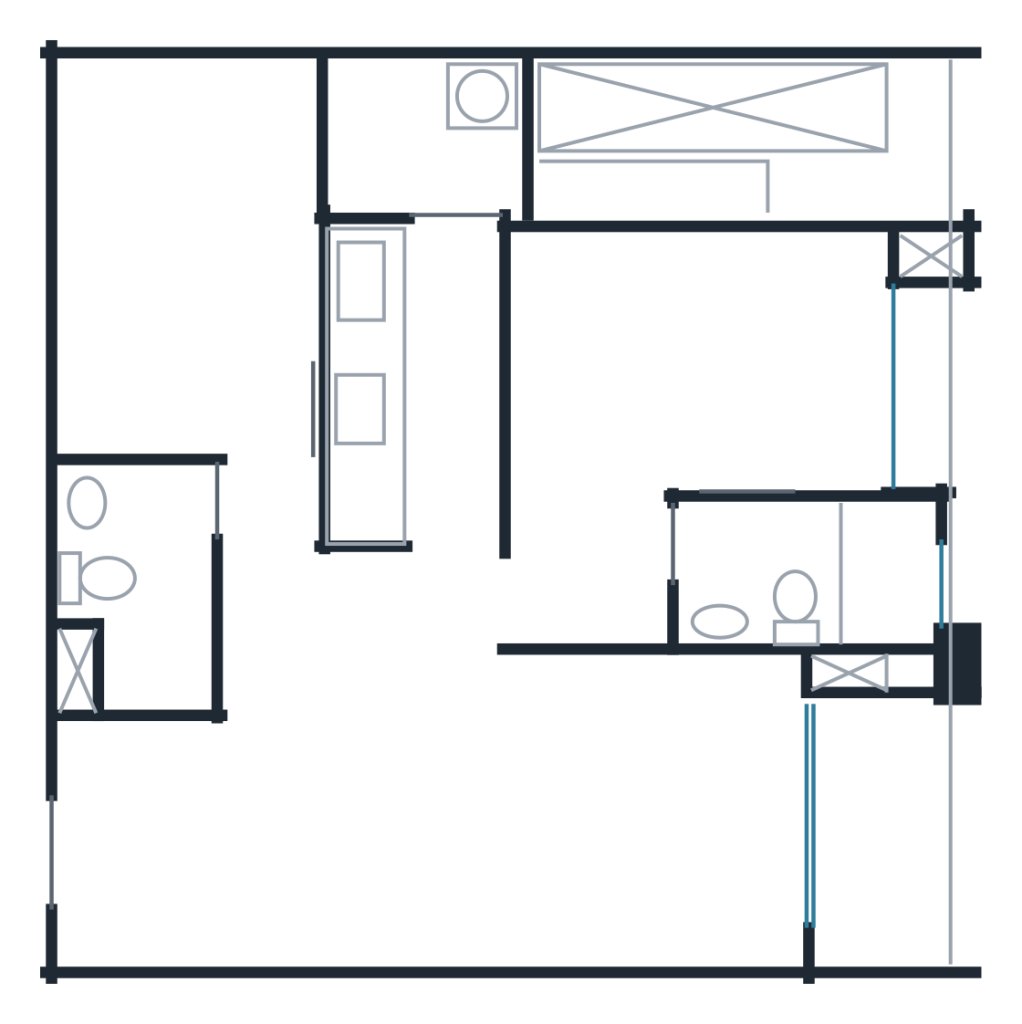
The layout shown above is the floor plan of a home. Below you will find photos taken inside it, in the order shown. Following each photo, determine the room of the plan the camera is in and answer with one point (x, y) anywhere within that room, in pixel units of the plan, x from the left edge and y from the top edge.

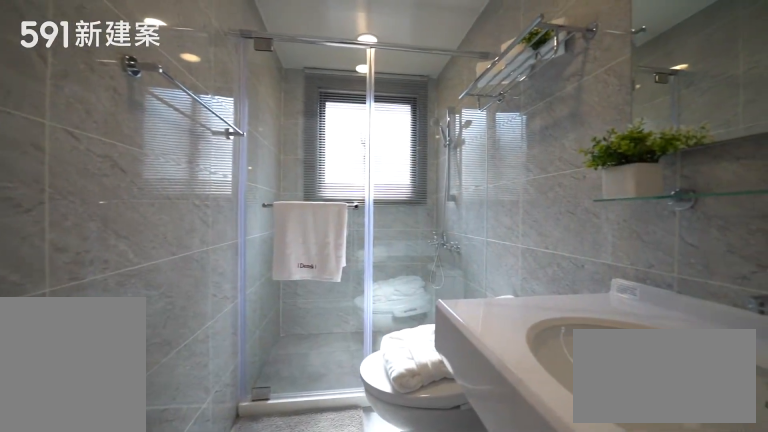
(818, 576)
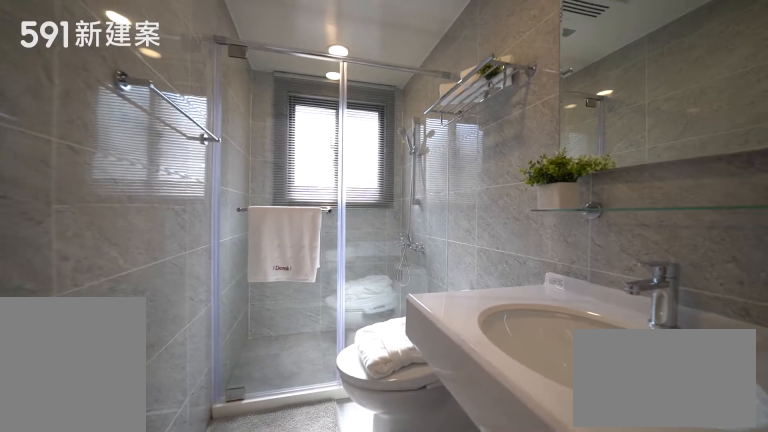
(818, 576)
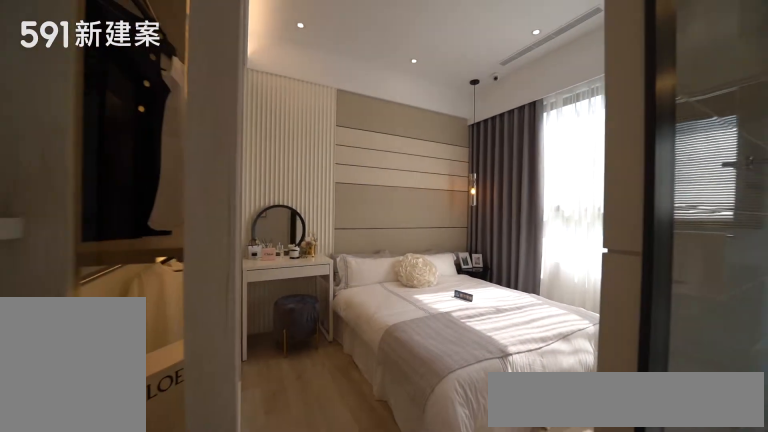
(674, 398)
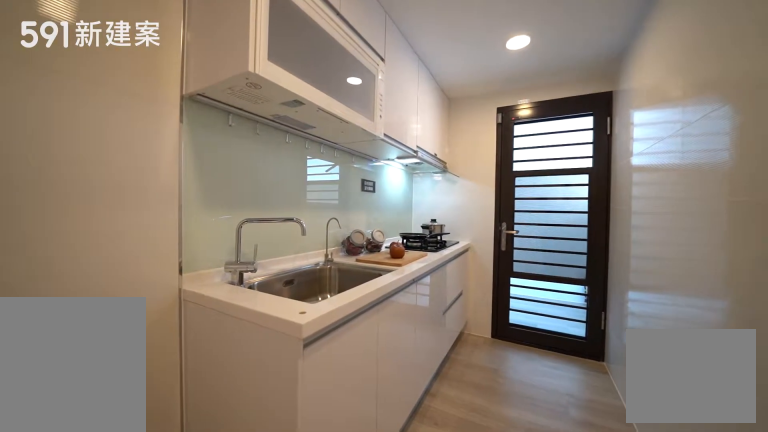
(412, 385)
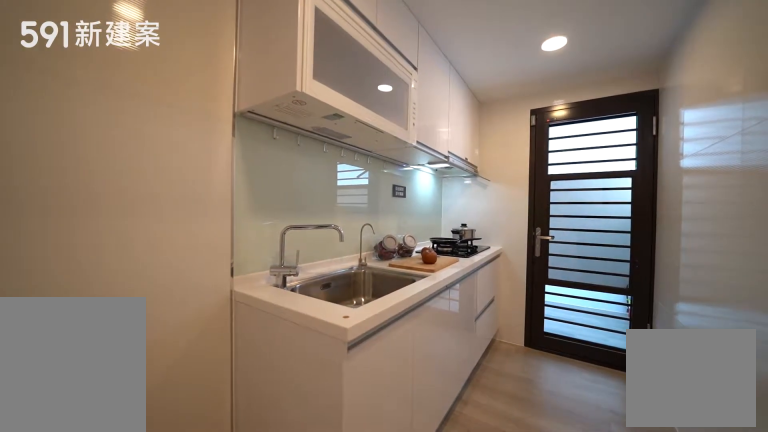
(412, 385)
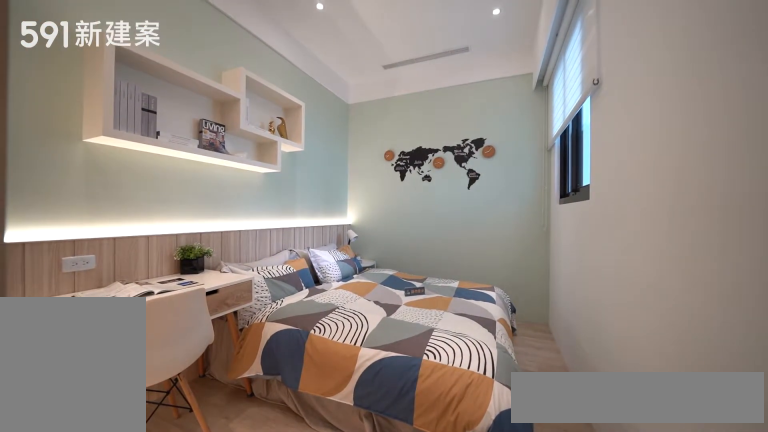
(186, 255)
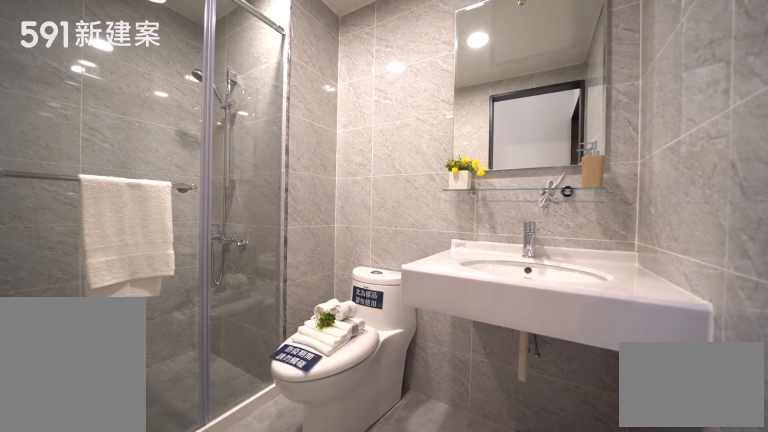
(129, 583)
